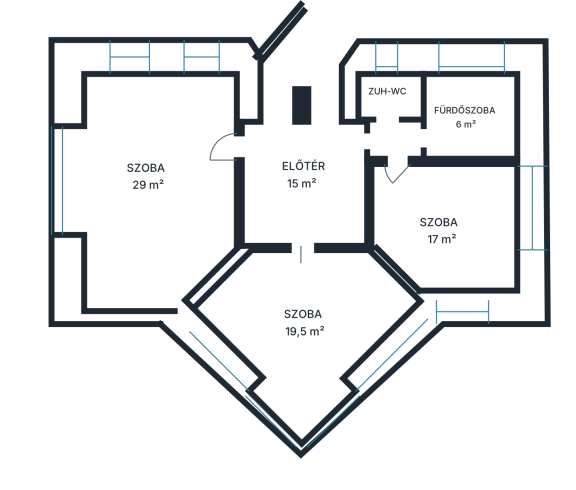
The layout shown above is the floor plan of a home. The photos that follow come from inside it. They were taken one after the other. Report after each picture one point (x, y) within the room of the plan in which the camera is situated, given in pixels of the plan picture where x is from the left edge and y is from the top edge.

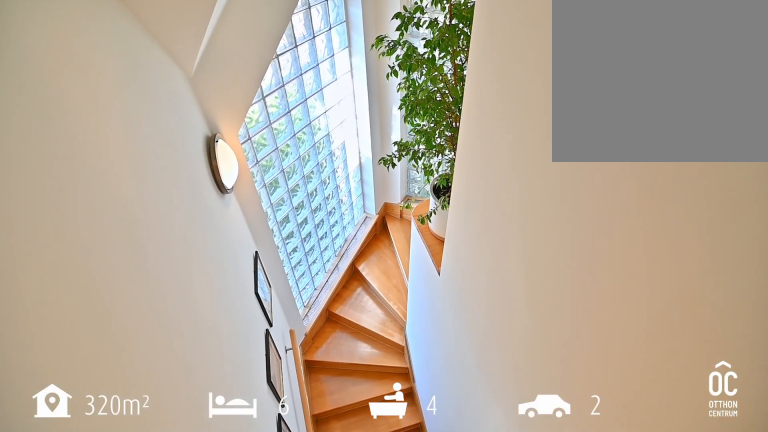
(299, 72)
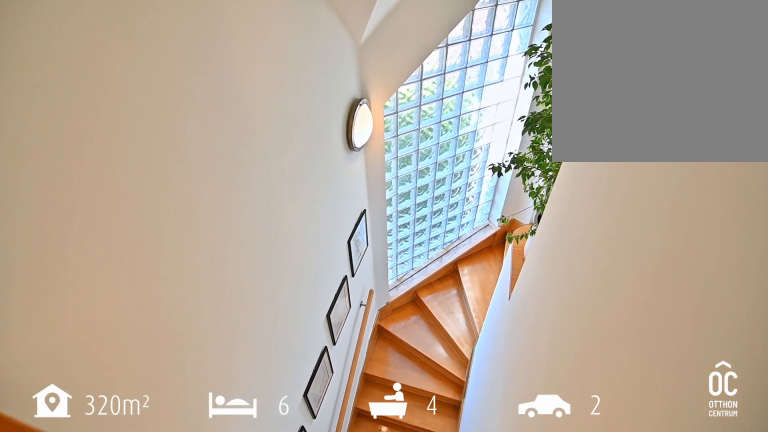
(299, 72)
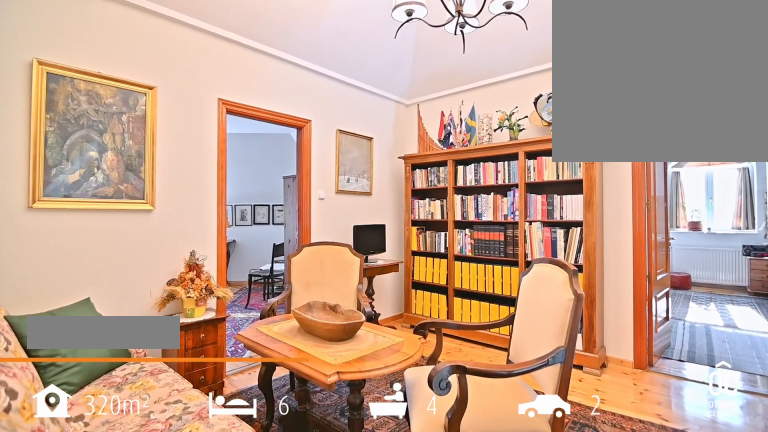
(301, 183)
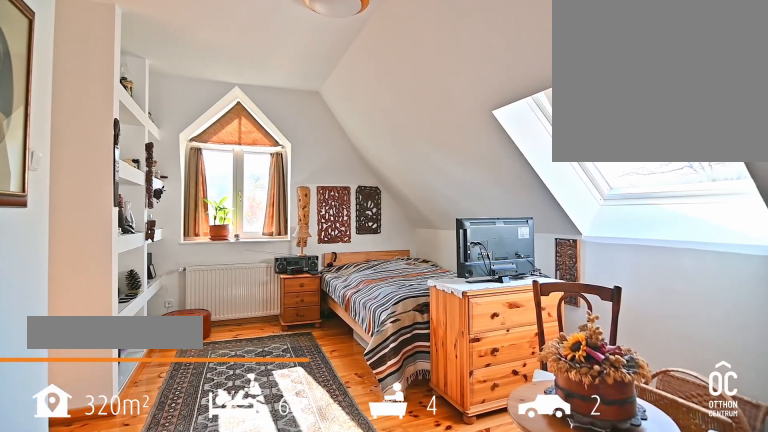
(150, 180)
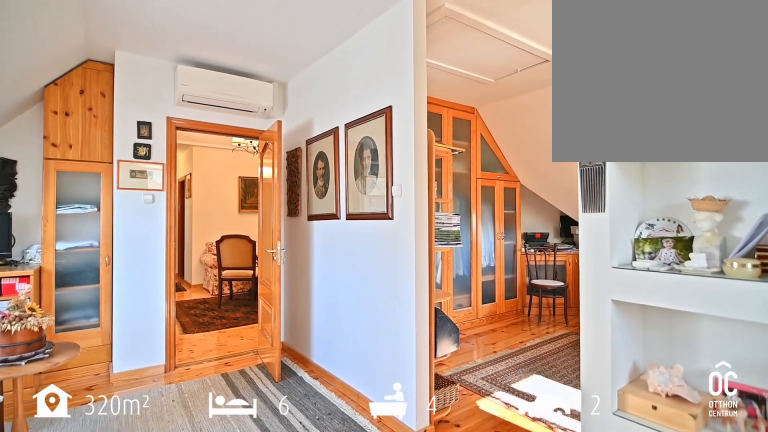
(150, 180)
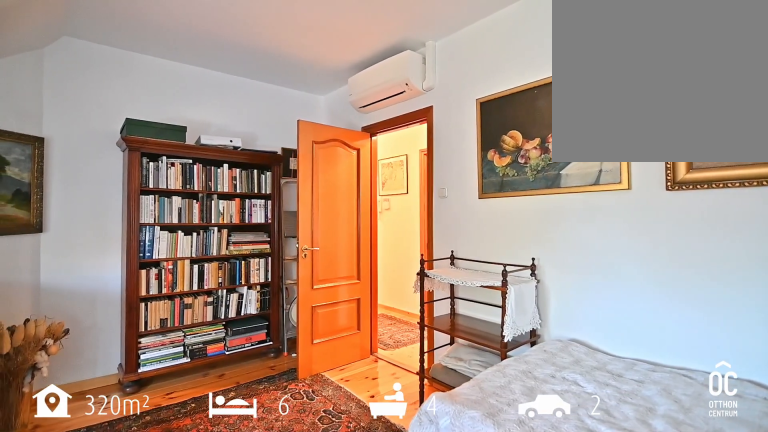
(300, 320)
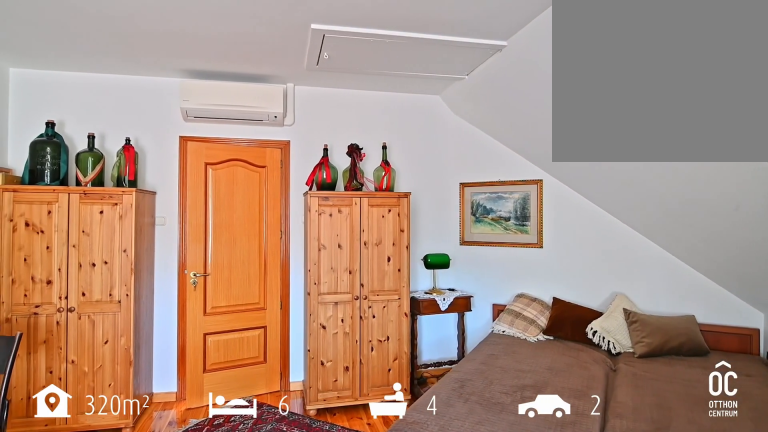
(450, 229)
